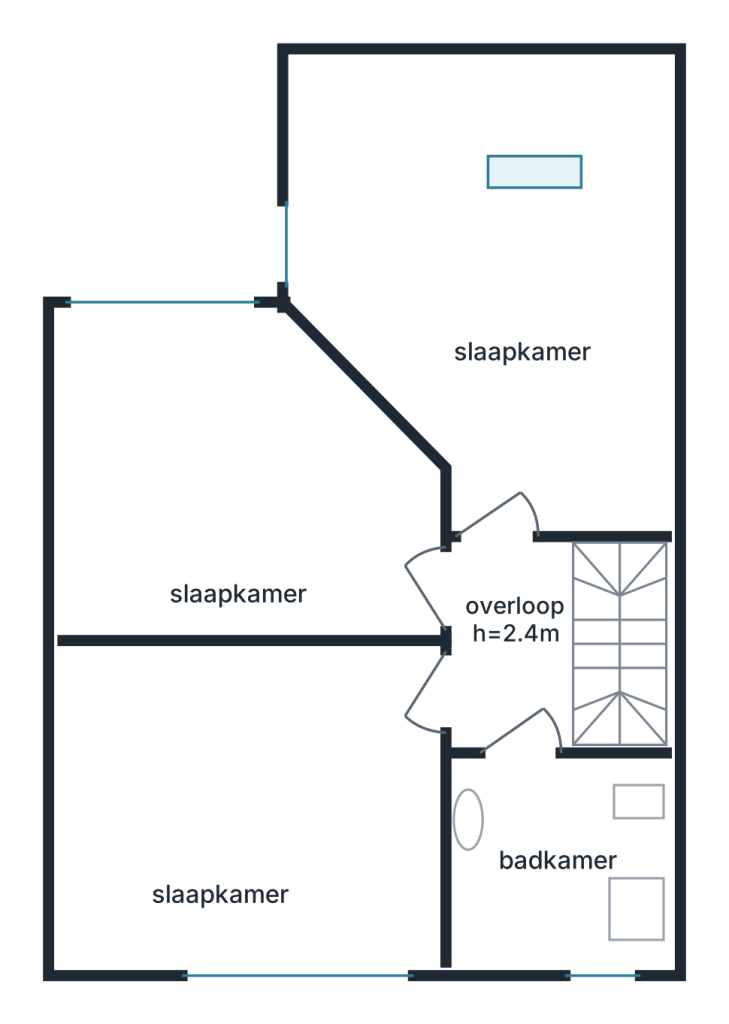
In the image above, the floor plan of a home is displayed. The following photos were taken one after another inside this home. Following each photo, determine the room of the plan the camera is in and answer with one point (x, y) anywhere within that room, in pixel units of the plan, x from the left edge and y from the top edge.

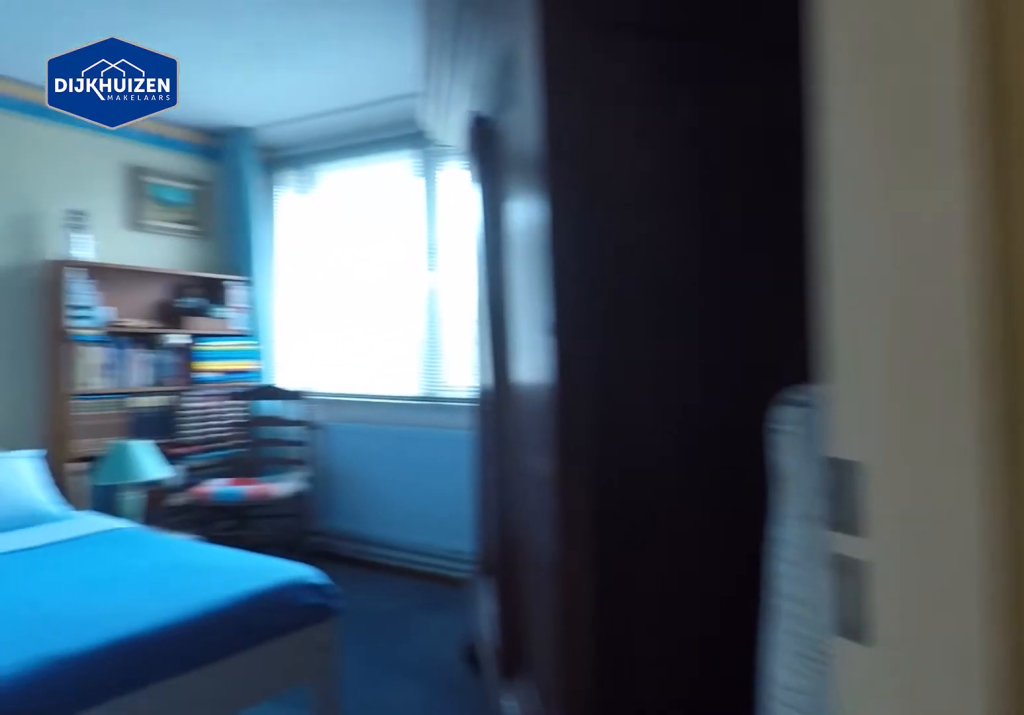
(513, 643)
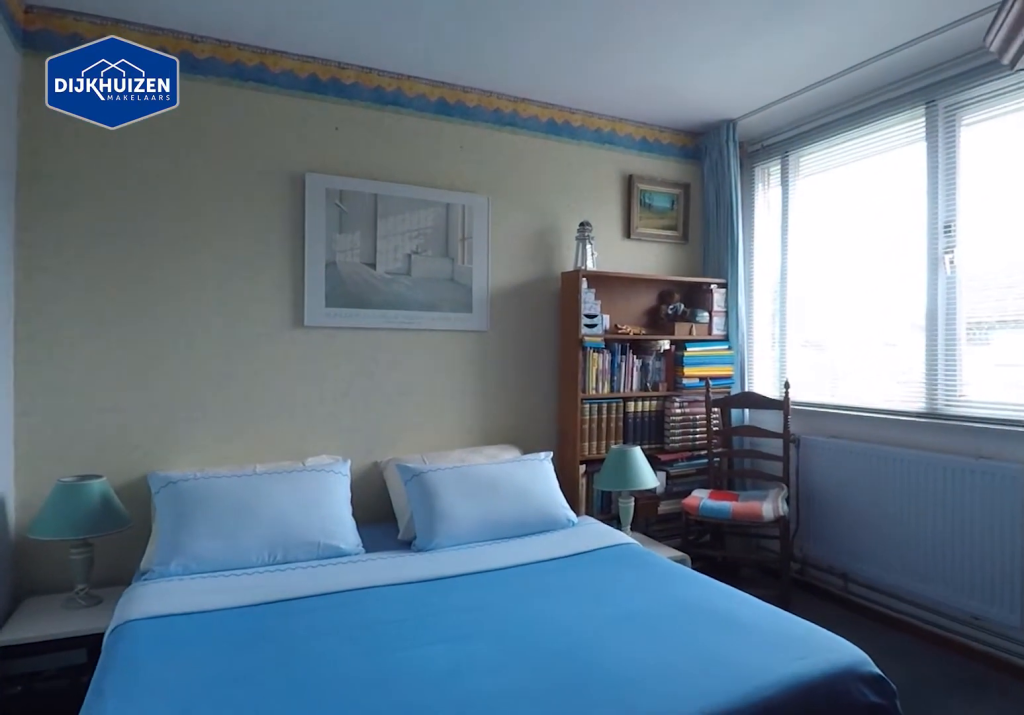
(214, 508)
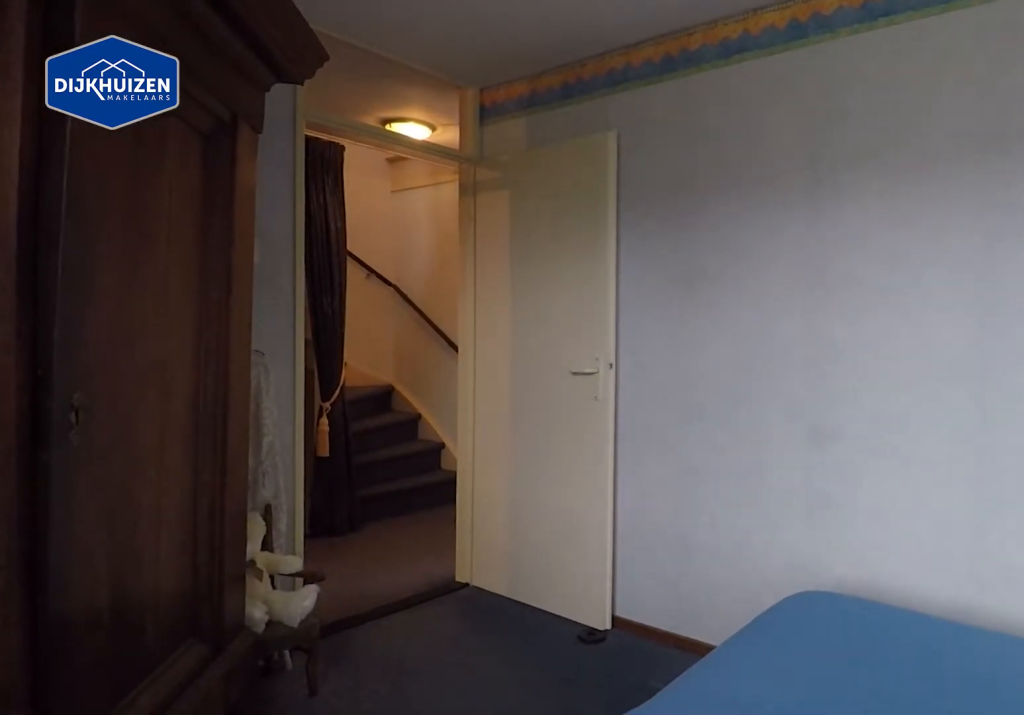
(214, 508)
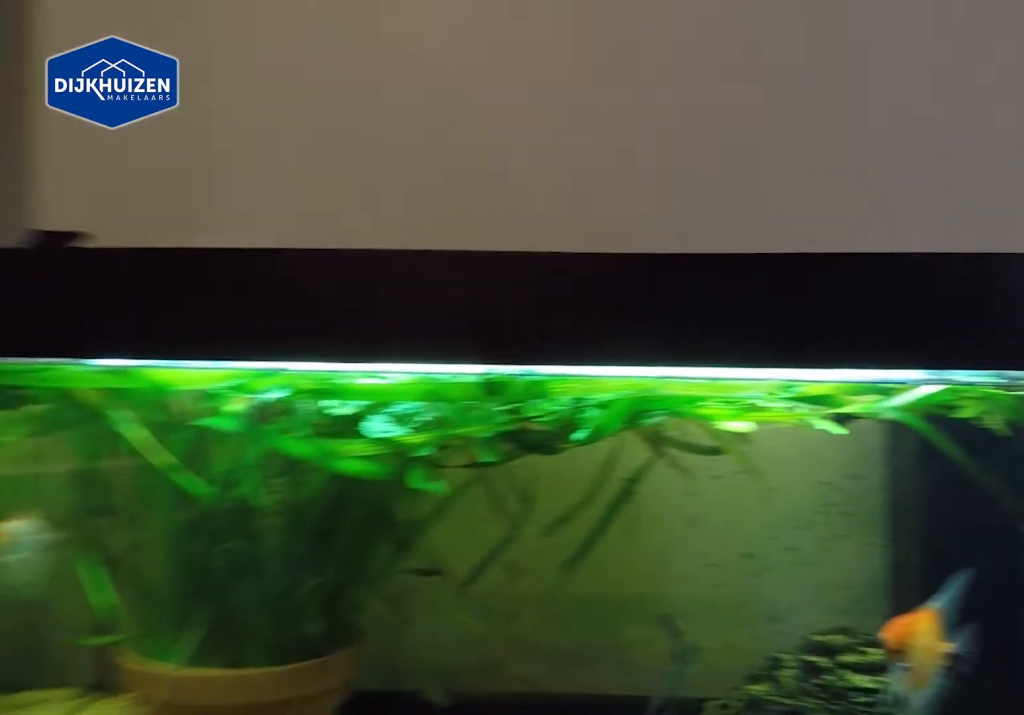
(608, 435)
